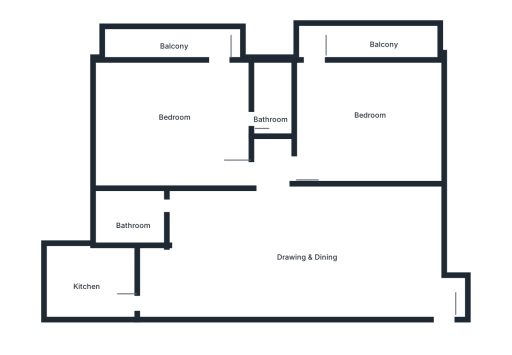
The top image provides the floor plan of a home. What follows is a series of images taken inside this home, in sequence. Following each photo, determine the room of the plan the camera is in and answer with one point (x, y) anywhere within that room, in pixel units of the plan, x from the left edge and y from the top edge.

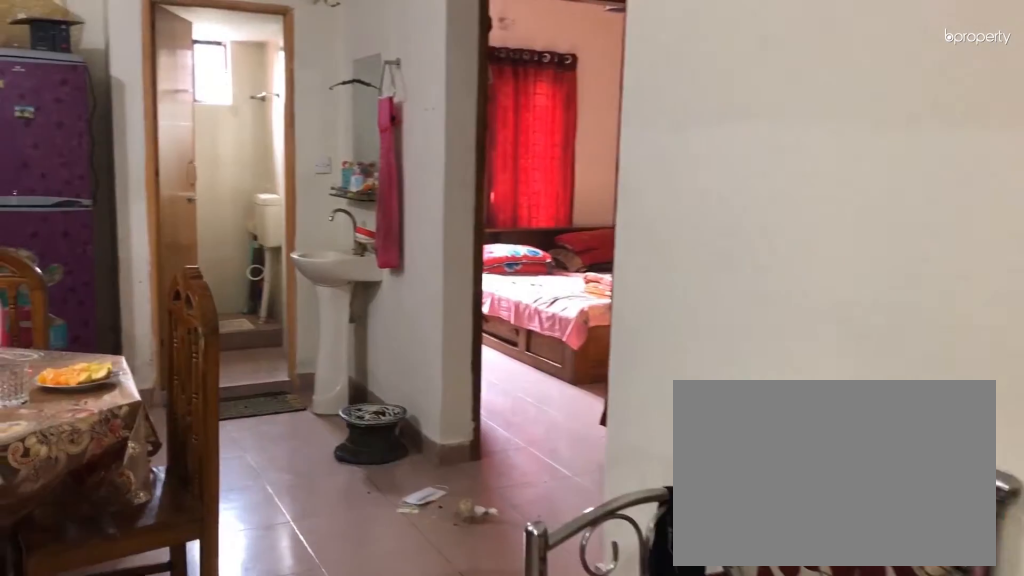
(310, 223)
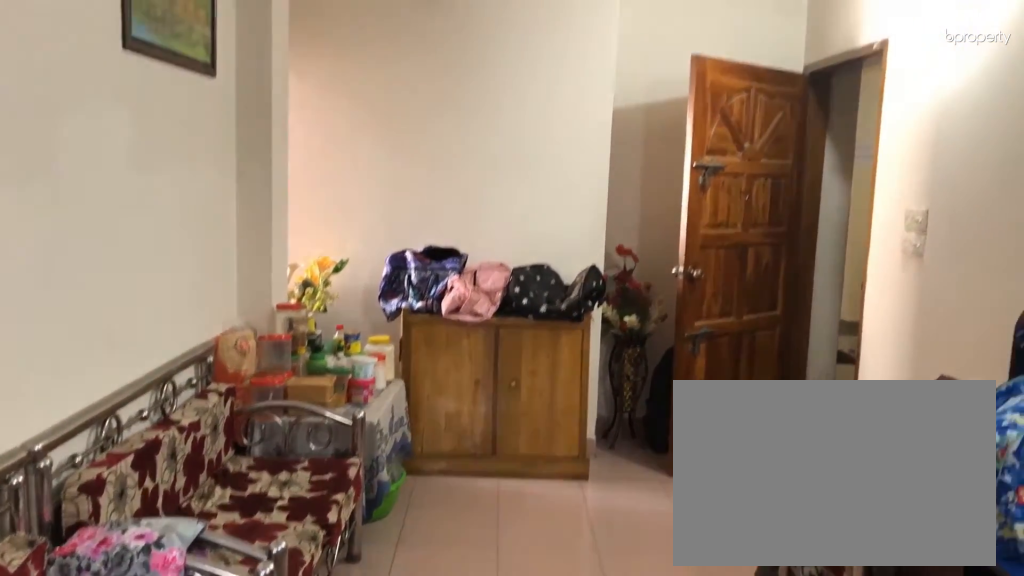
(306, 221)
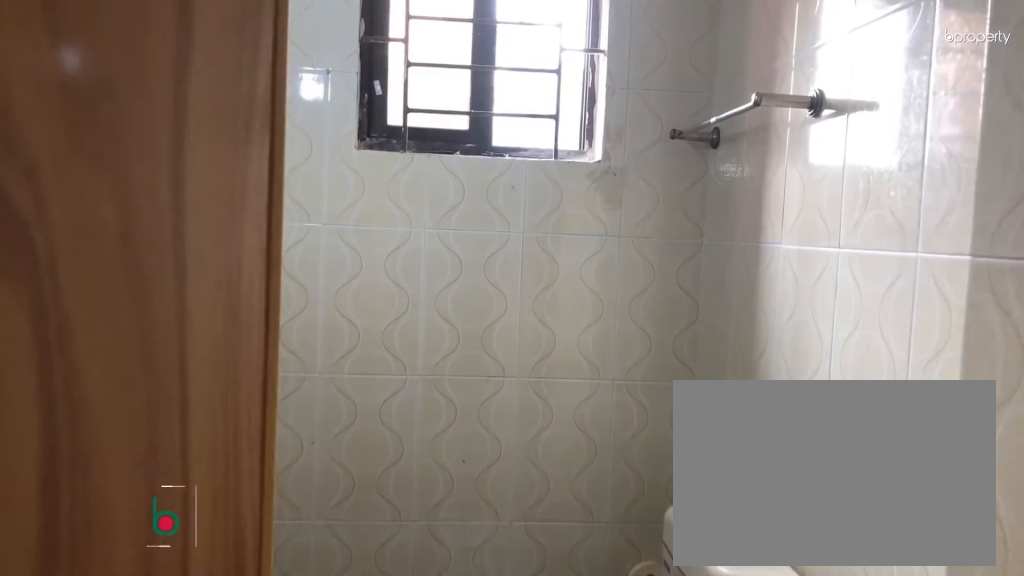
(137, 217)
